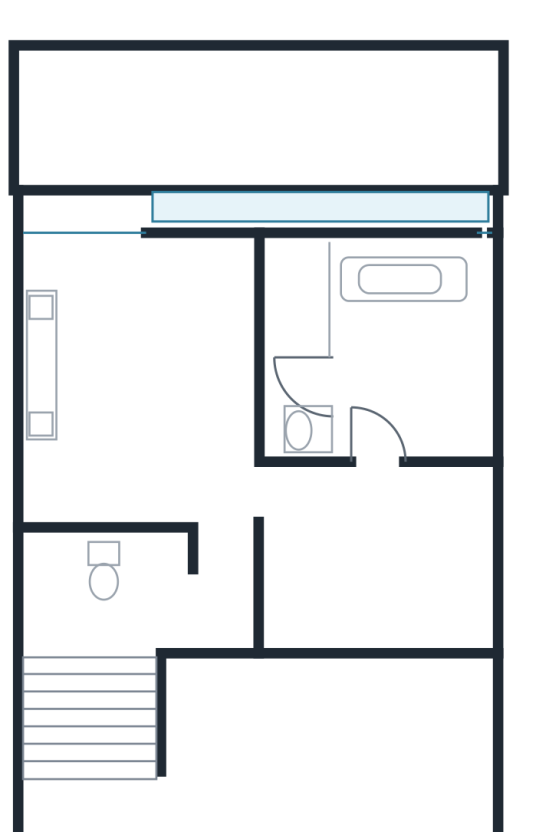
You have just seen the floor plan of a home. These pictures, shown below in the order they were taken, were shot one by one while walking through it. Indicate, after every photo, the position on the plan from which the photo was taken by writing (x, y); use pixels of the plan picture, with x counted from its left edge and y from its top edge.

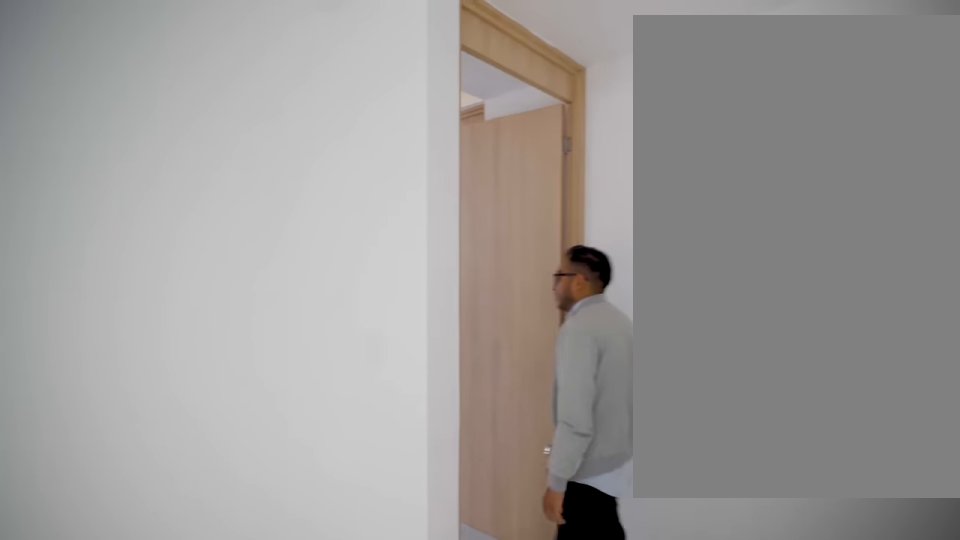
(127, 627)
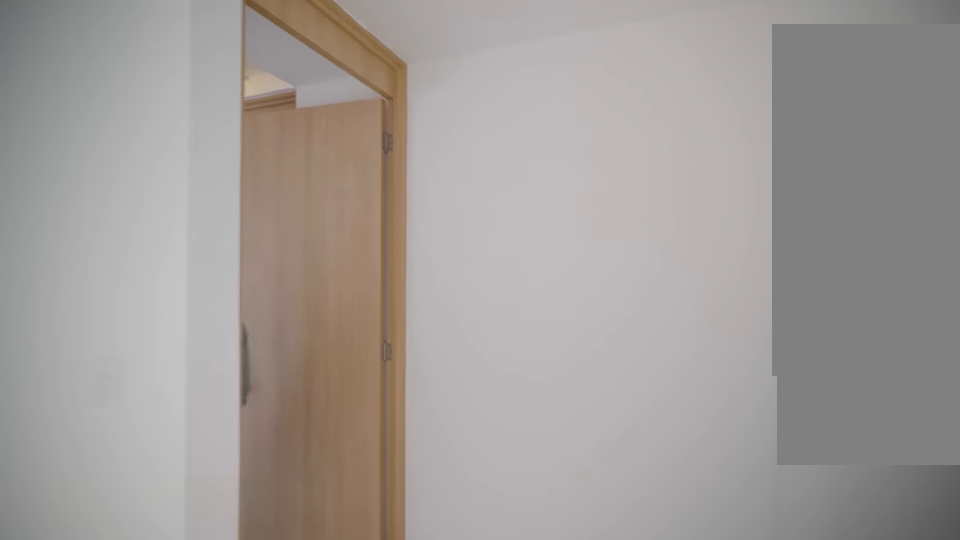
(128, 627)
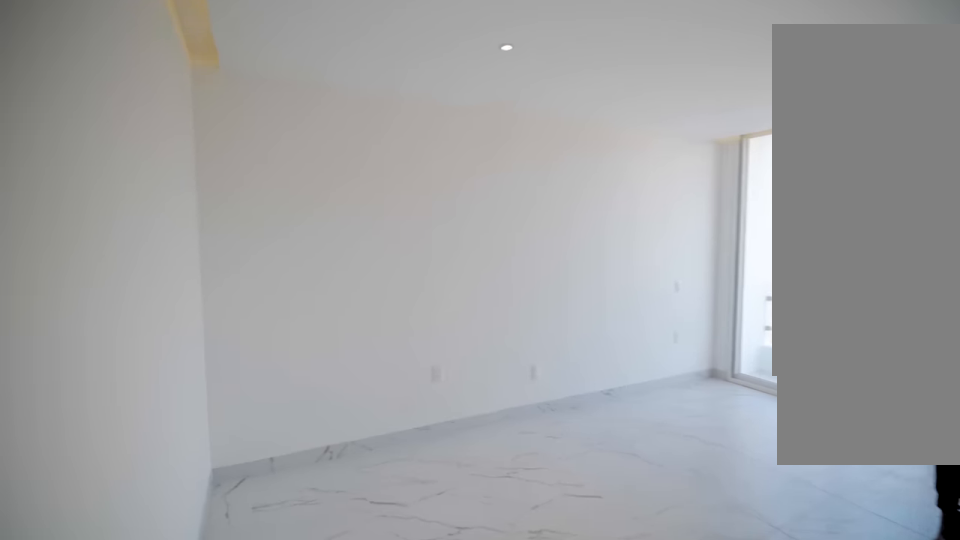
(224, 515)
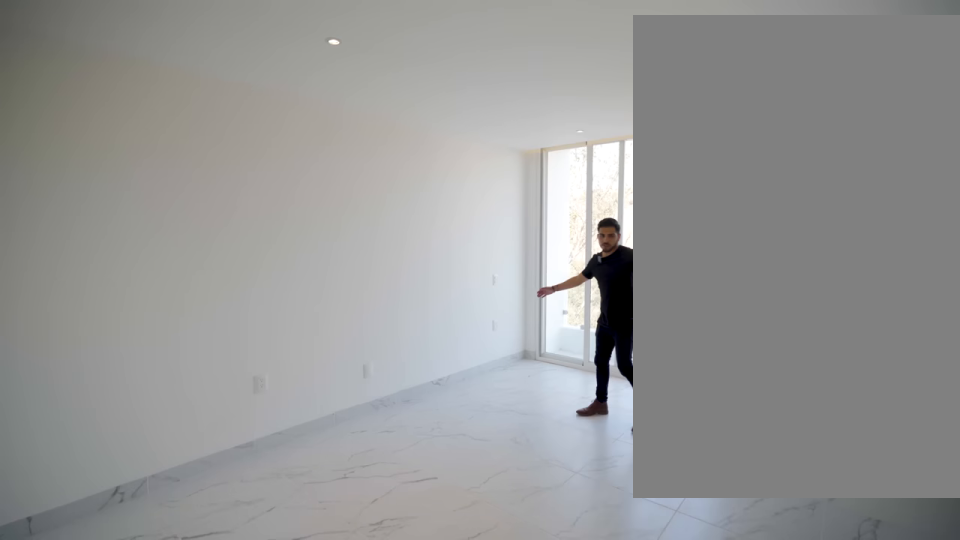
(221, 500)
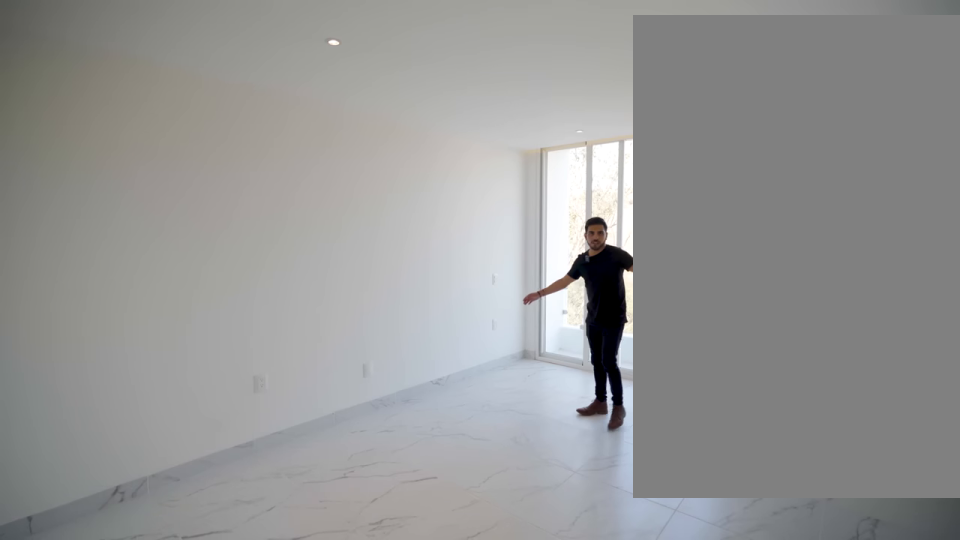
(221, 500)
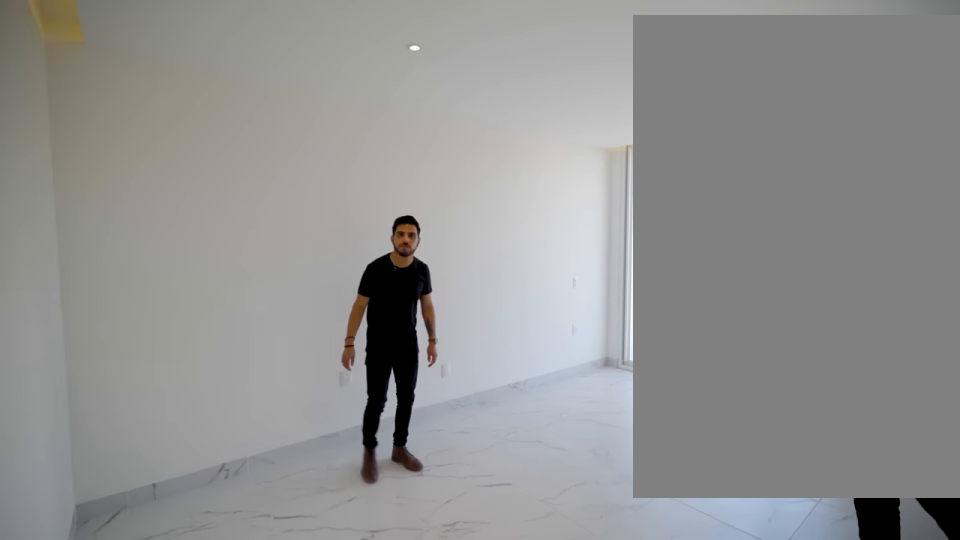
(221, 500)
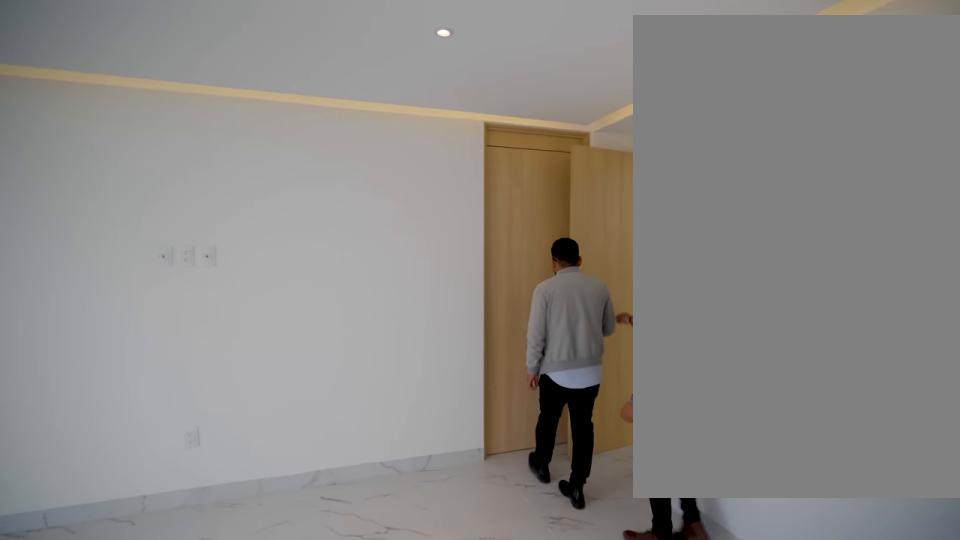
(86, 333)
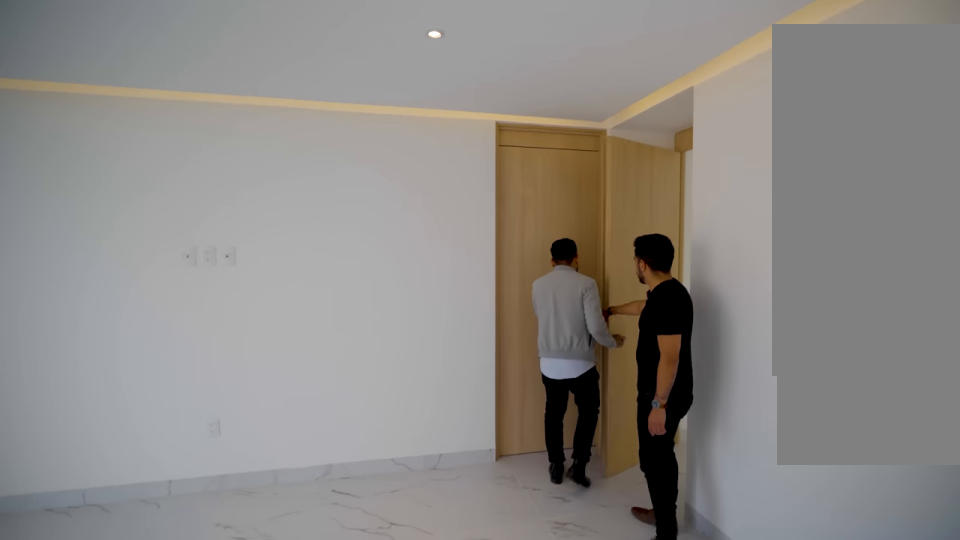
(88, 340)
